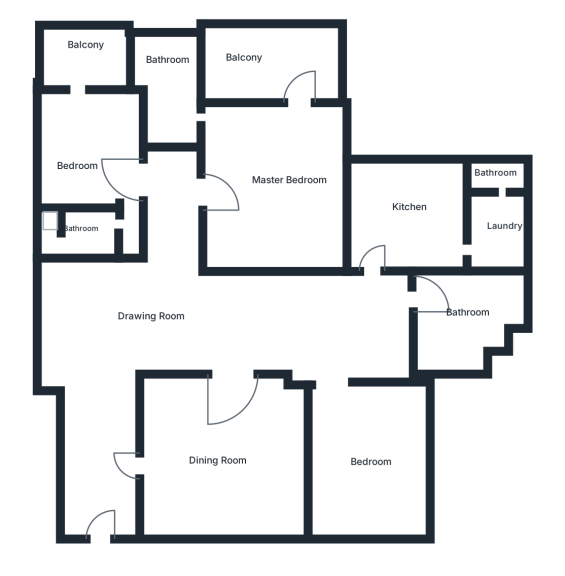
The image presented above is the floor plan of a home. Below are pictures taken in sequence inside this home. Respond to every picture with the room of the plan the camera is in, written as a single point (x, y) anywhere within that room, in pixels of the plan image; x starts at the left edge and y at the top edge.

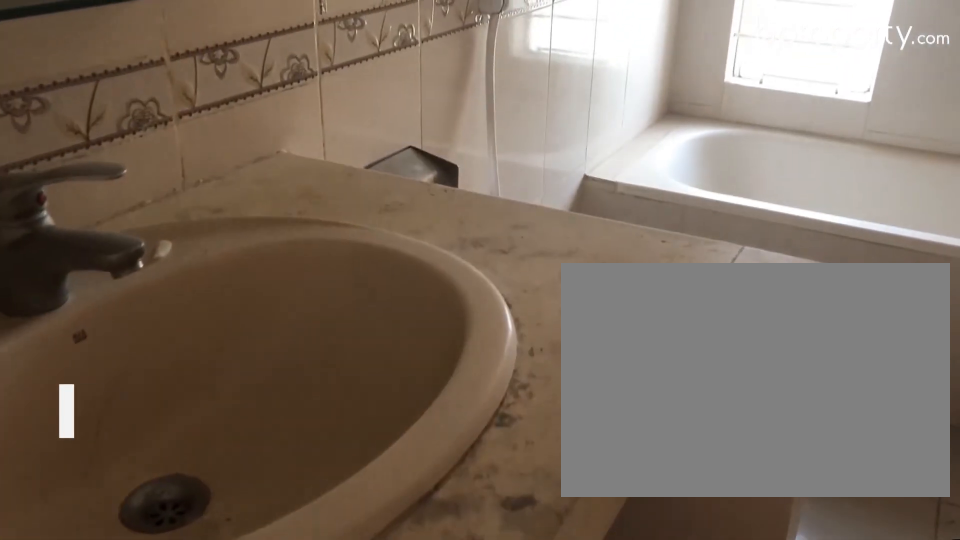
(161, 82)
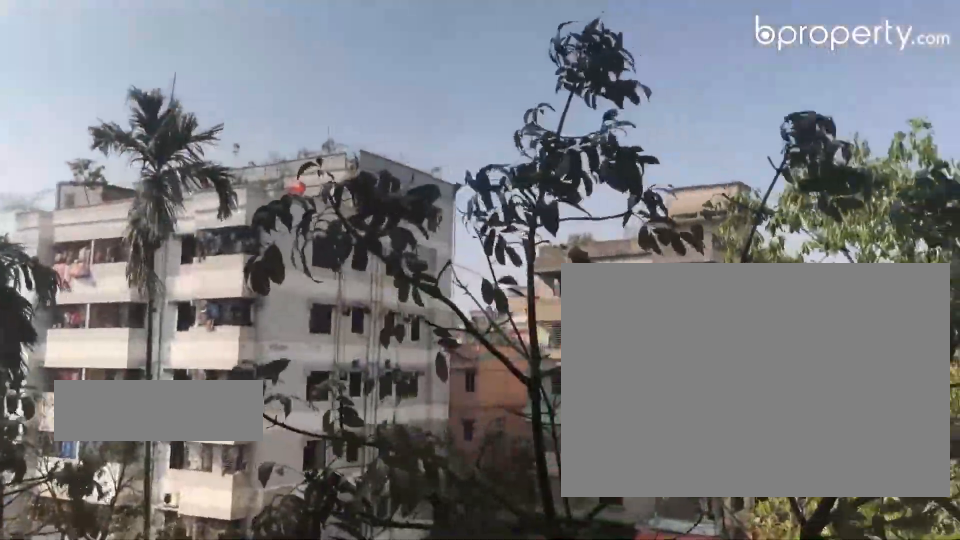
(271, 61)
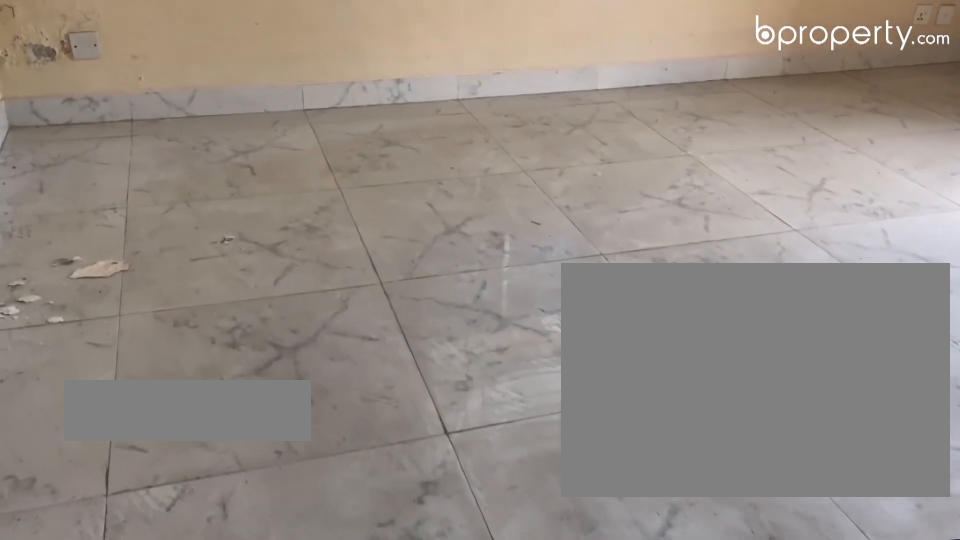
(77, 147)
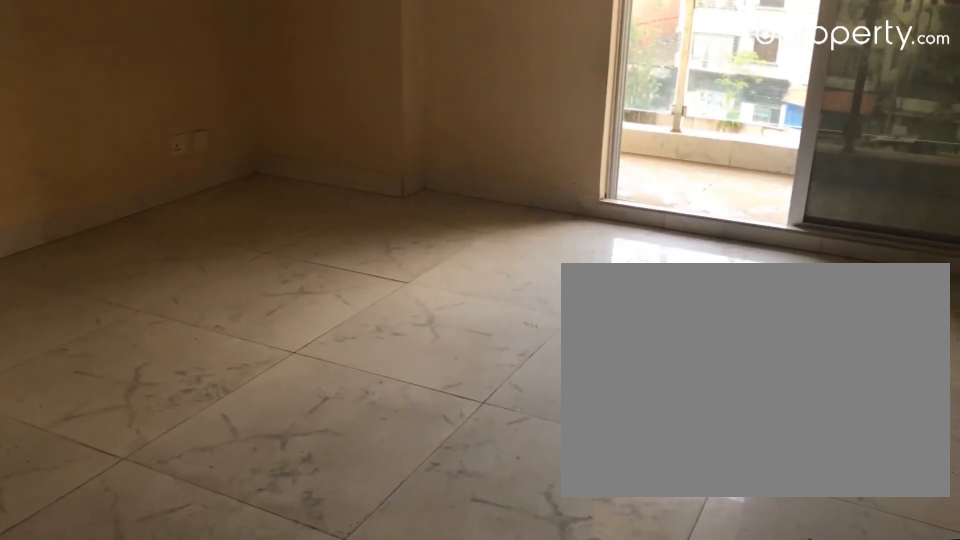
(77, 147)
